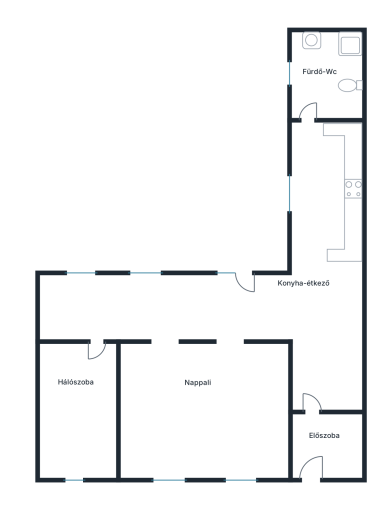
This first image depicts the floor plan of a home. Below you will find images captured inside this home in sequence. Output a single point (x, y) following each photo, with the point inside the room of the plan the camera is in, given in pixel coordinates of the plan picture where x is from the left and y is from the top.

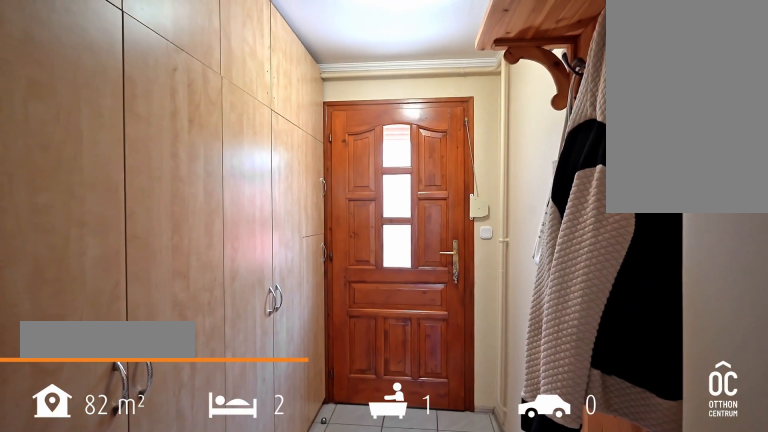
(325, 442)
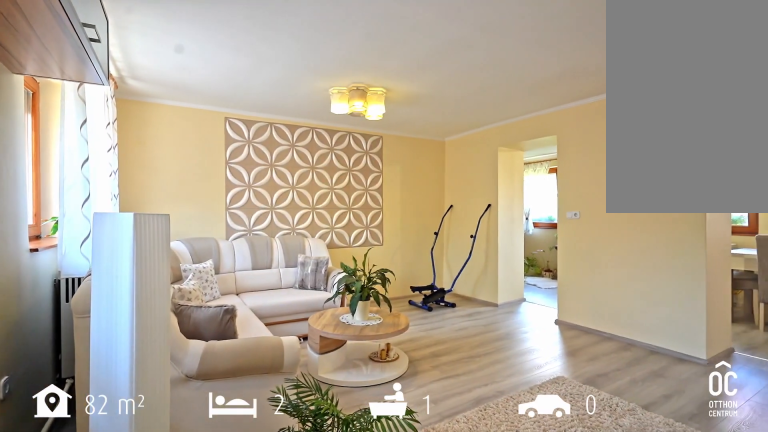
(199, 411)
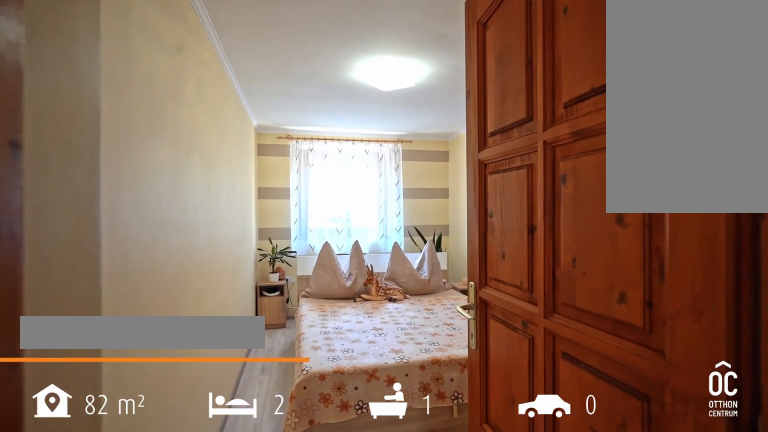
(79, 415)
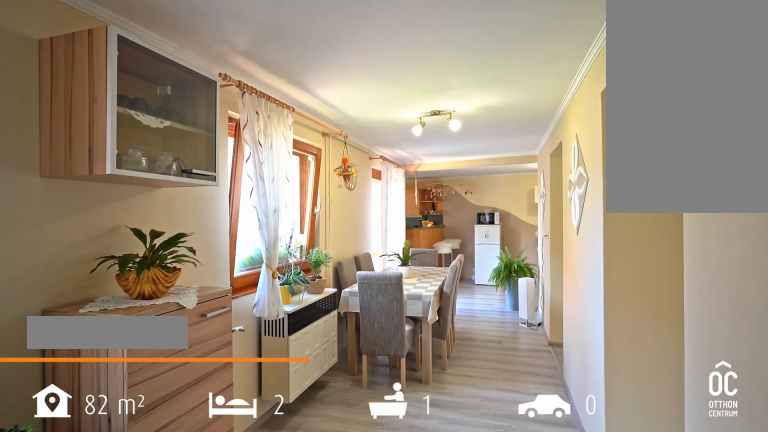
(165, 307)
